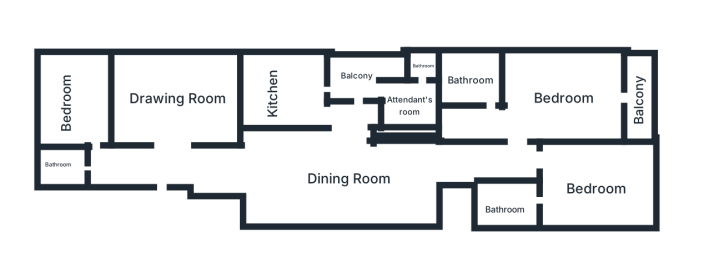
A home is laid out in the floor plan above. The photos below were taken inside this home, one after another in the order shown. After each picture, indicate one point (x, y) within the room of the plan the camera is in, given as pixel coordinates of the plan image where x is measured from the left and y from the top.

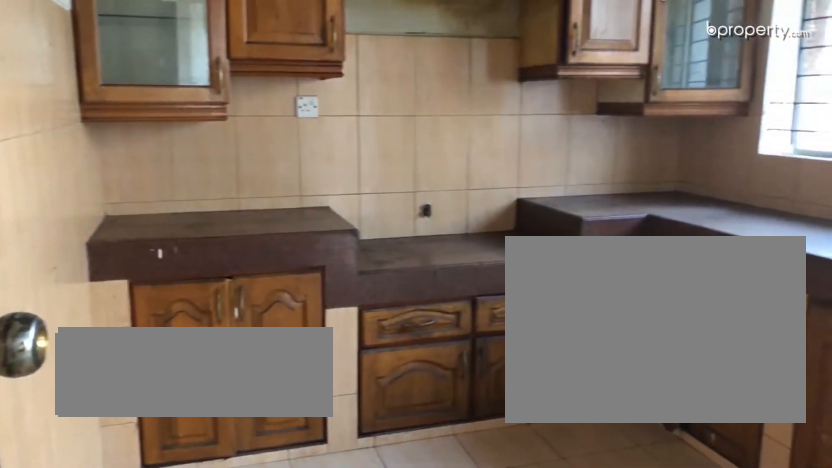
(296, 84)
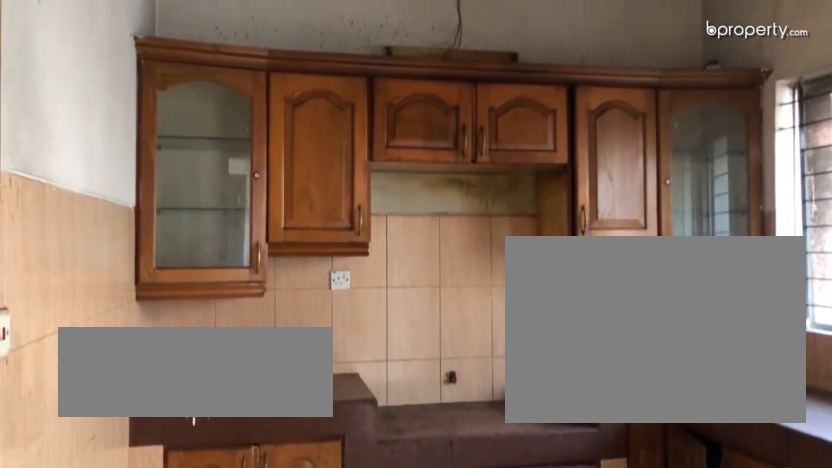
(278, 75)
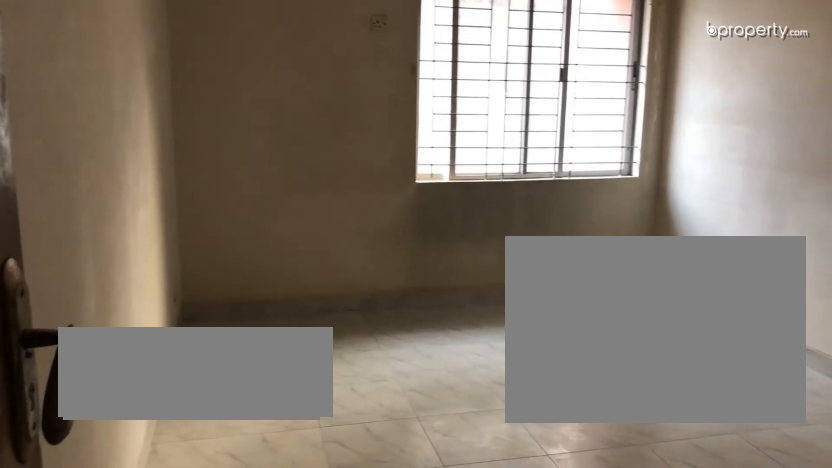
(593, 166)
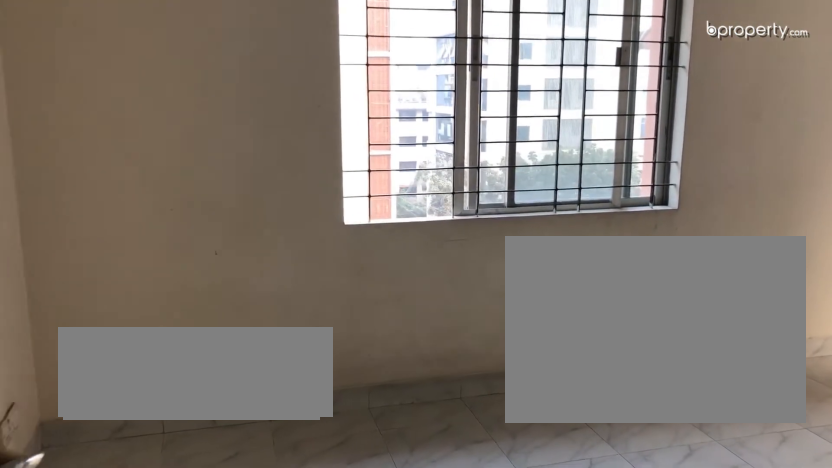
(559, 91)
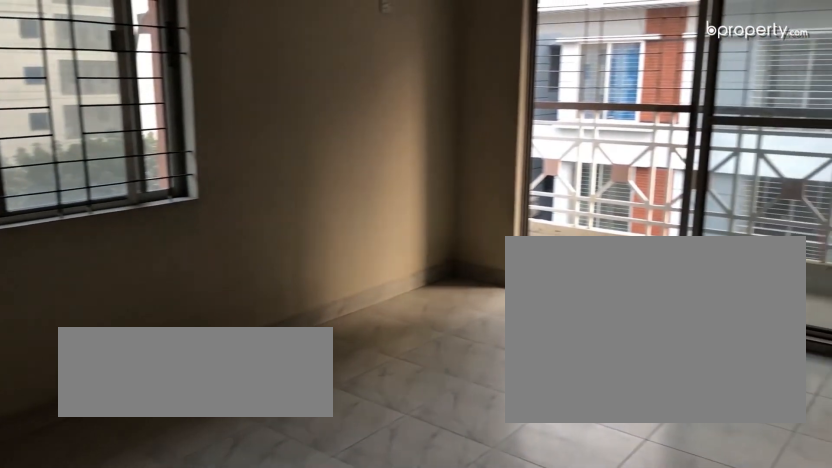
(559, 91)
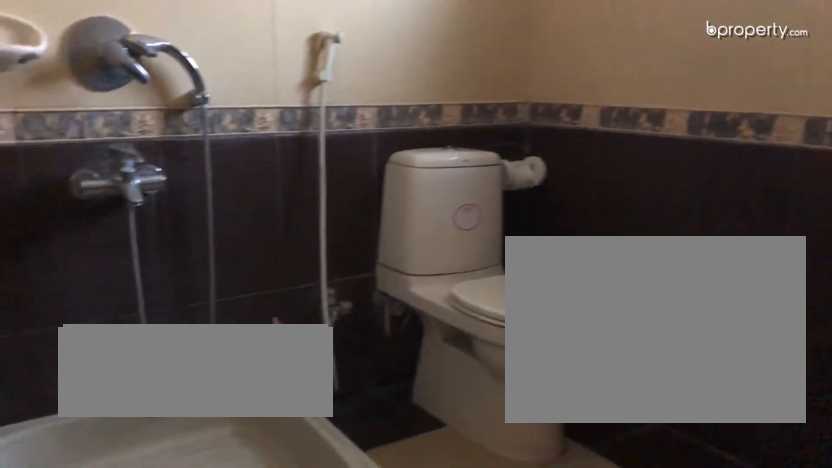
(475, 84)
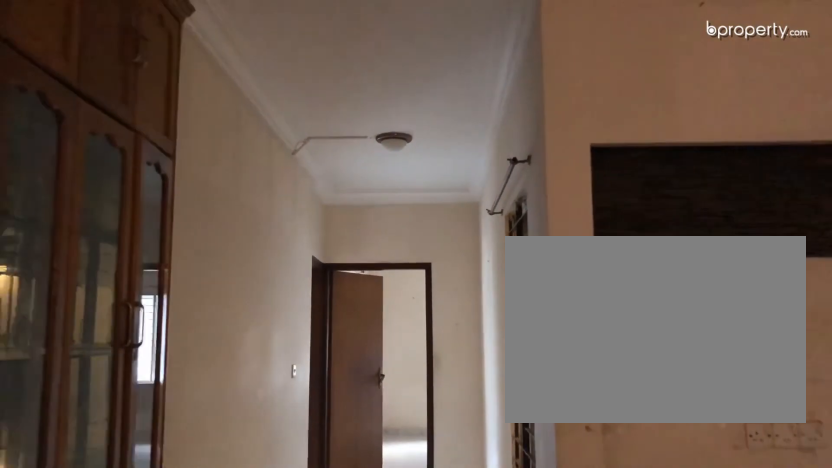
(394, 162)
